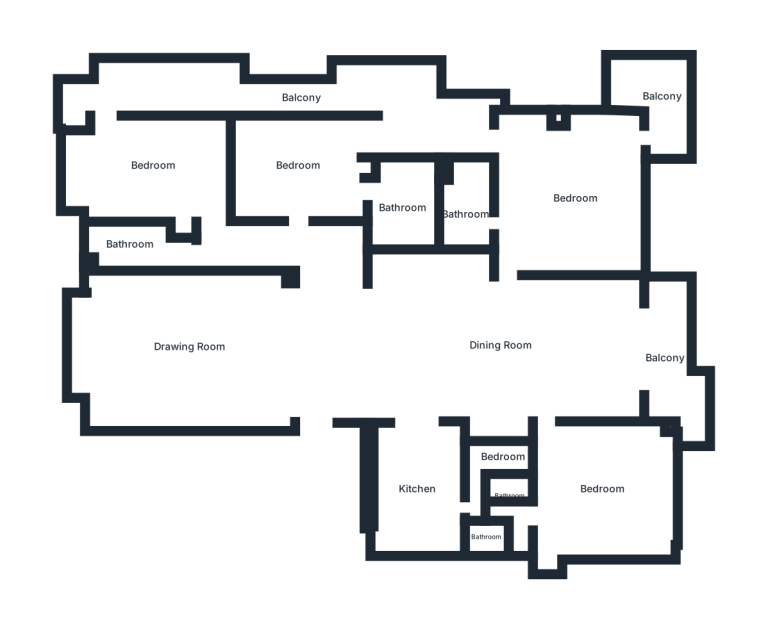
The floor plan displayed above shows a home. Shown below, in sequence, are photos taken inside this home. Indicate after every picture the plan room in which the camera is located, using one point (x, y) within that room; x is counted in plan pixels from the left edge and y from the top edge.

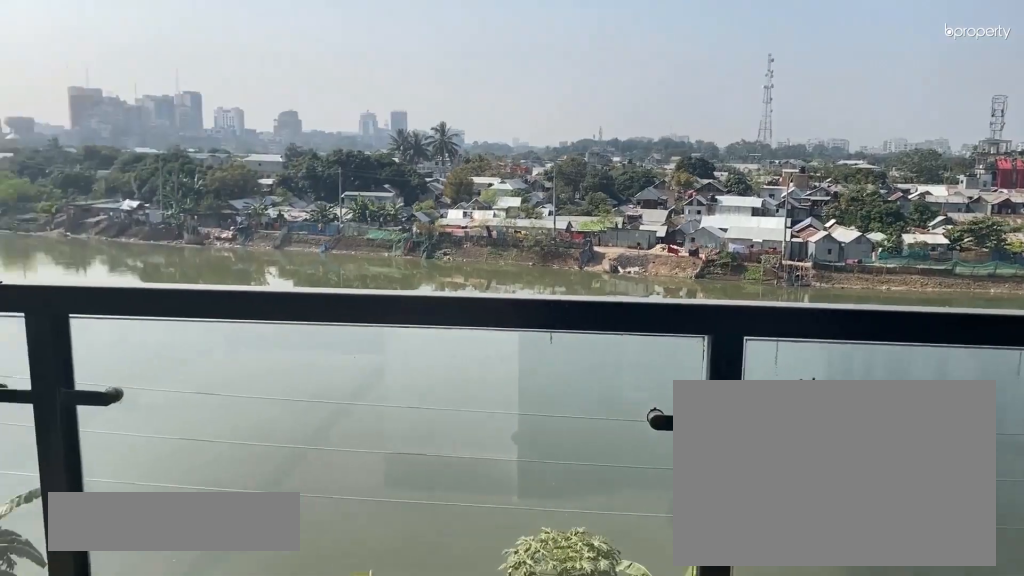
(662, 96)
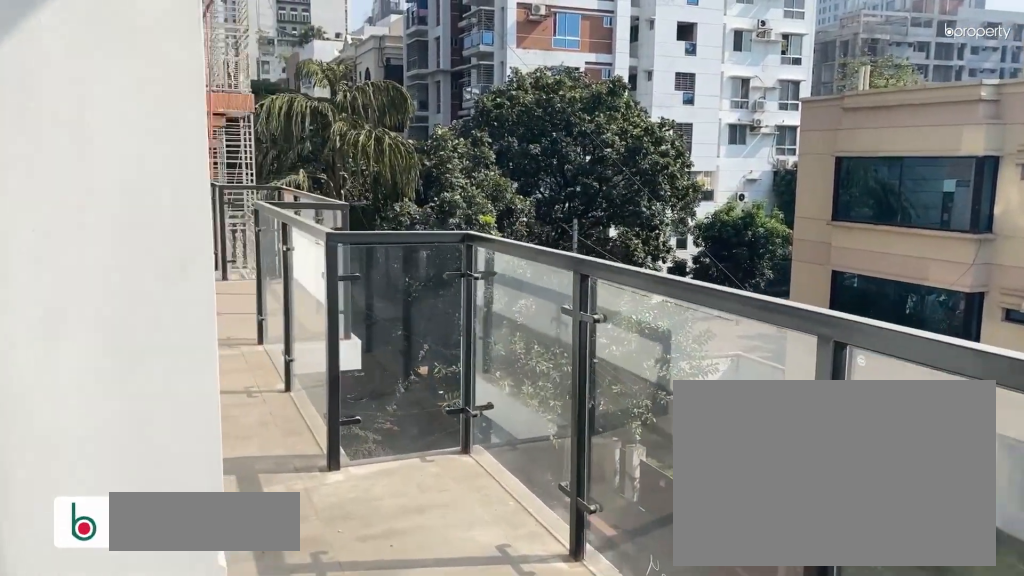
(300, 100)
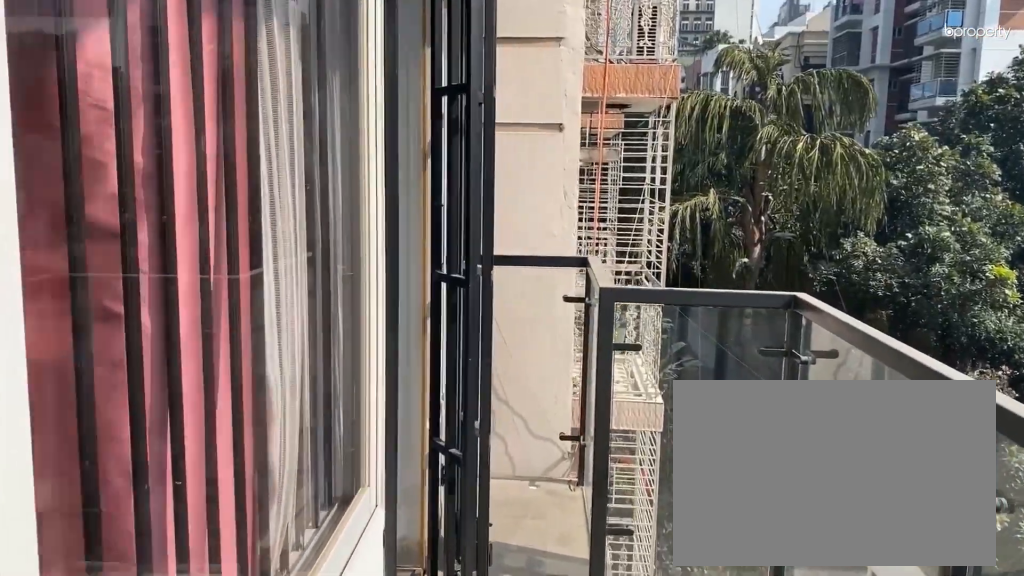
(300, 100)
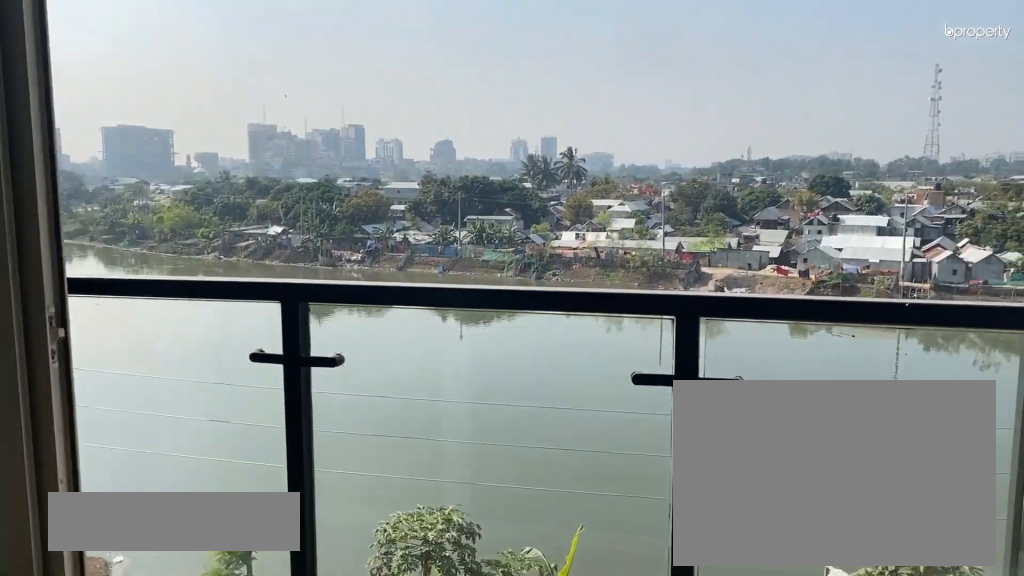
(666, 357)
